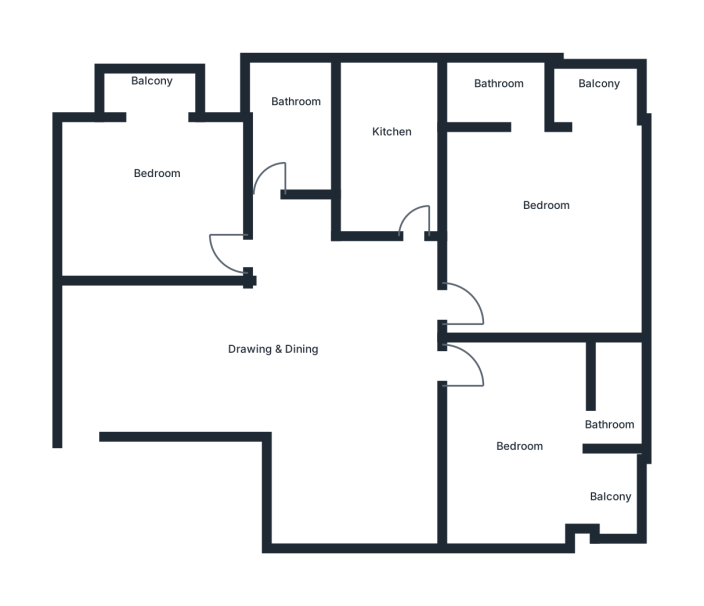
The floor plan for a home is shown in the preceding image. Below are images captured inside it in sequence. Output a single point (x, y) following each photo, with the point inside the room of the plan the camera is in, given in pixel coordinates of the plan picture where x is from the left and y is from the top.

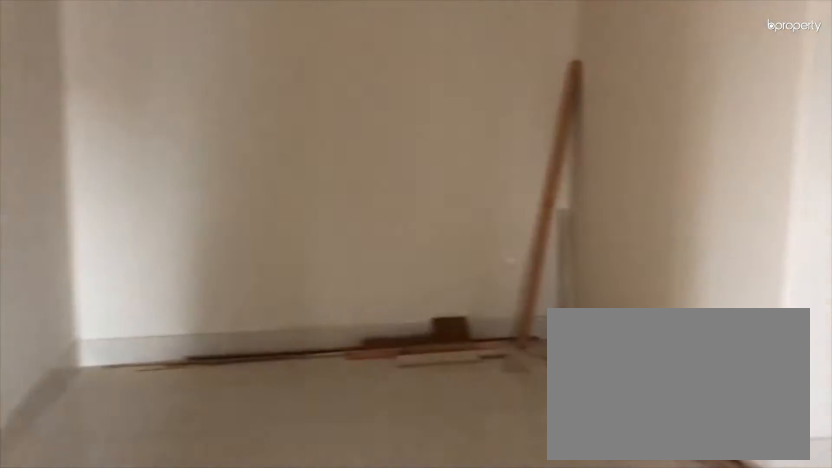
(314, 356)
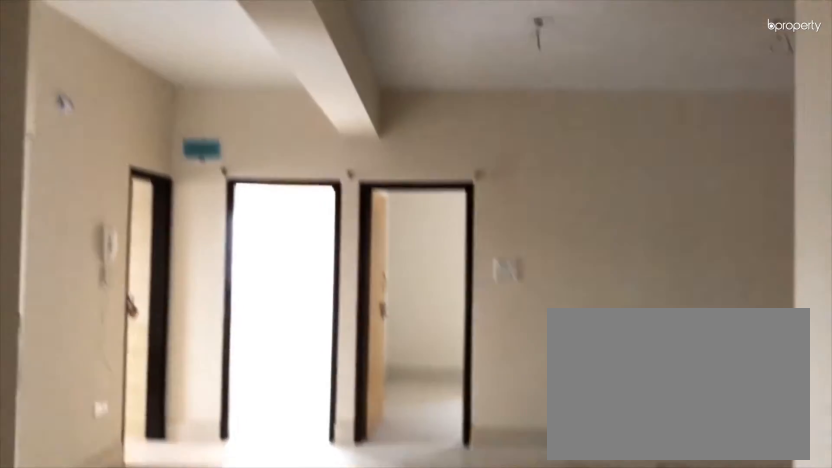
(312, 342)
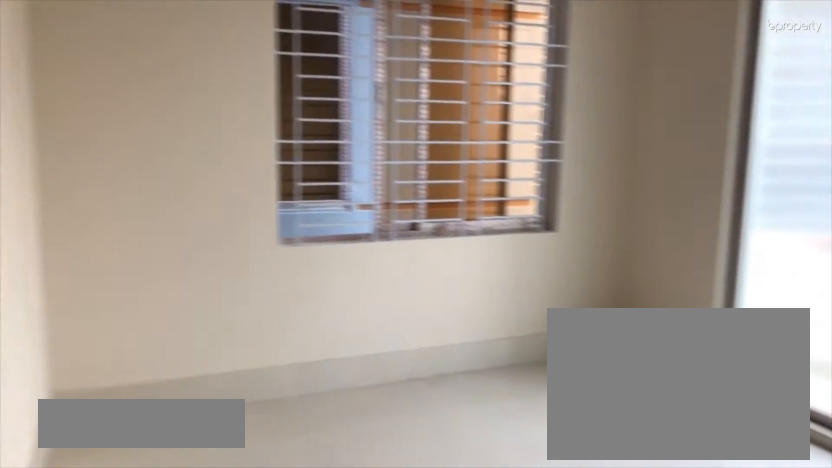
(145, 188)
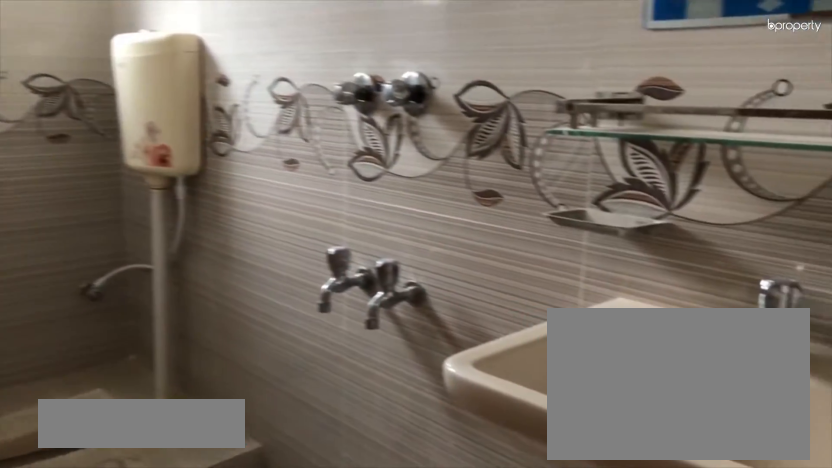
(288, 128)
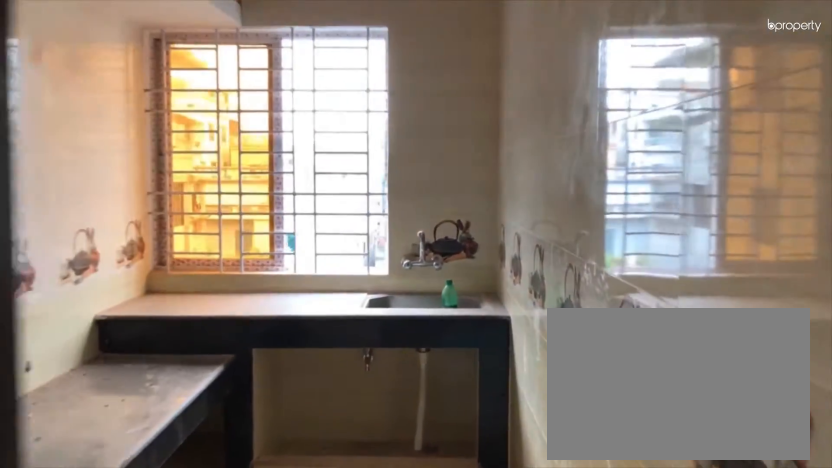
(394, 146)
